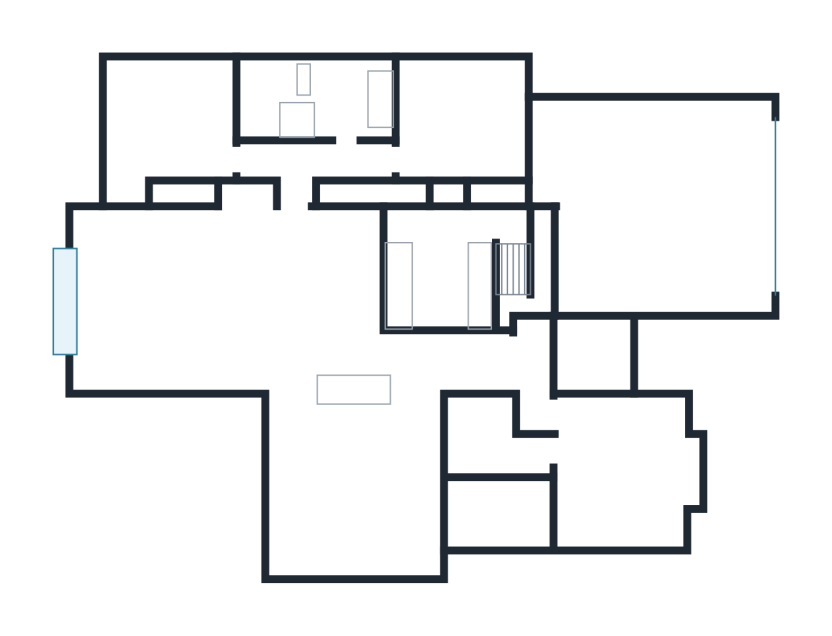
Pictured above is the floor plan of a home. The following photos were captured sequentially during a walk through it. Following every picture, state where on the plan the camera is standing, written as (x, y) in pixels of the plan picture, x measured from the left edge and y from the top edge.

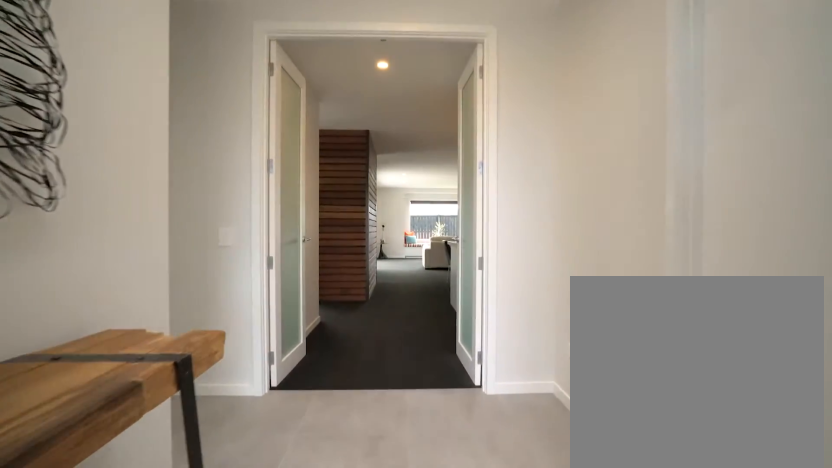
(510, 358)
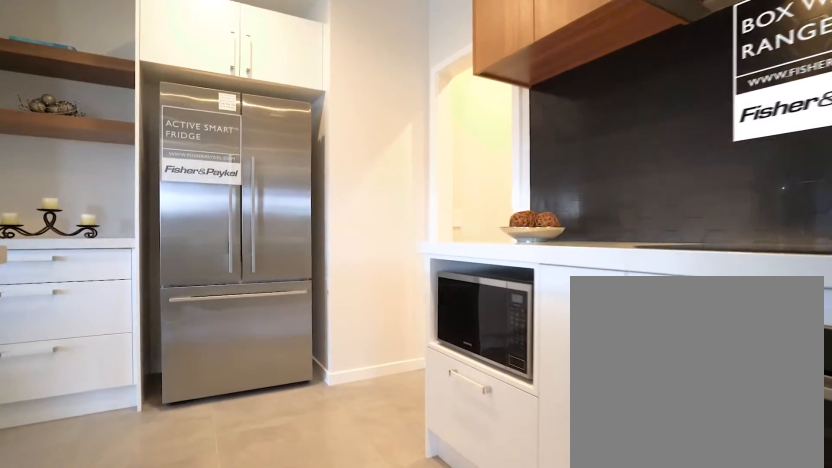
(441, 277)
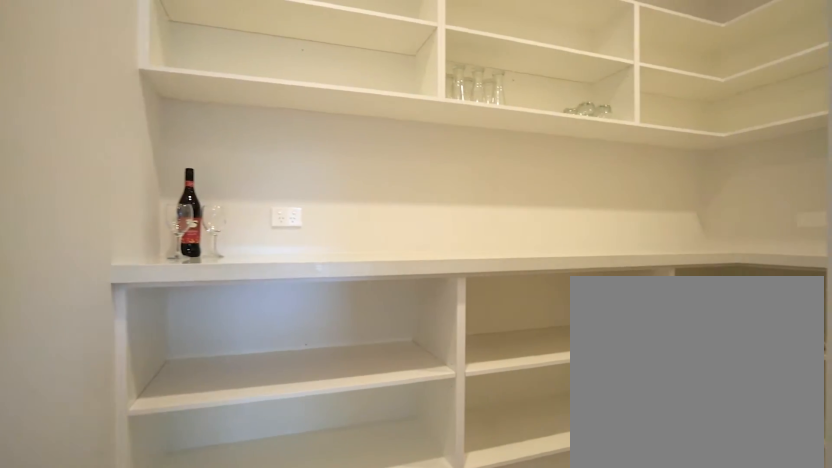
(445, 246)
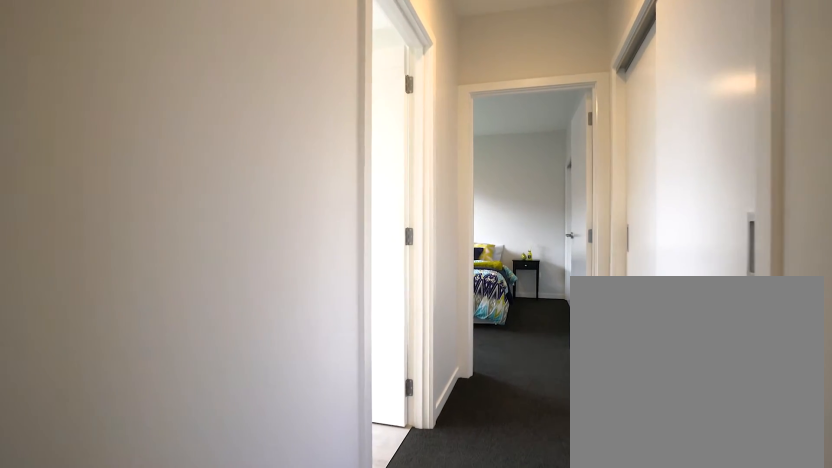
(305, 154)
